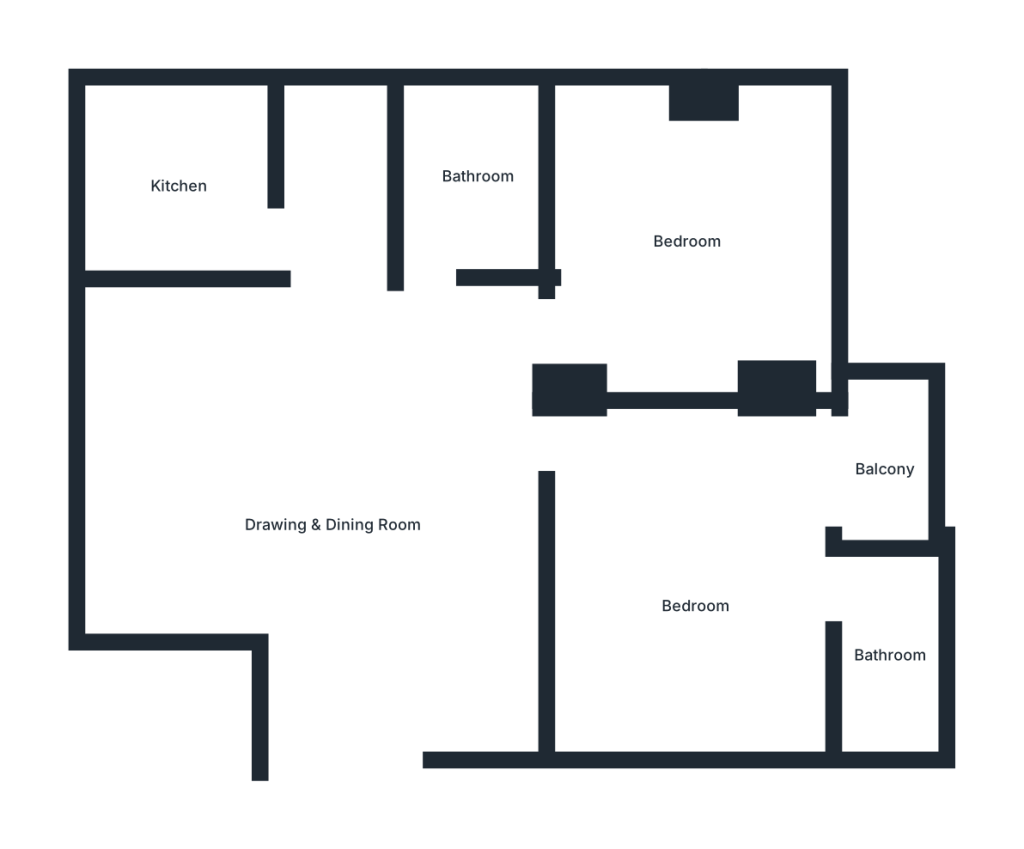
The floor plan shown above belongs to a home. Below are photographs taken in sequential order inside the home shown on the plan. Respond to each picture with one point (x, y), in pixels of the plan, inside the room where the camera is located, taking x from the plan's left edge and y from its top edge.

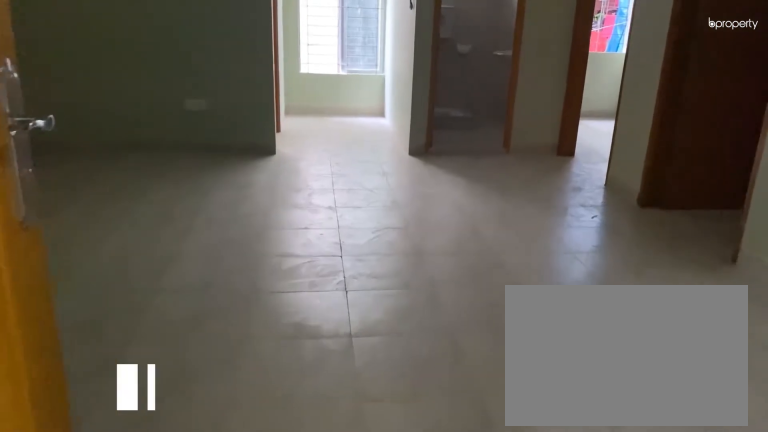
(345, 740)
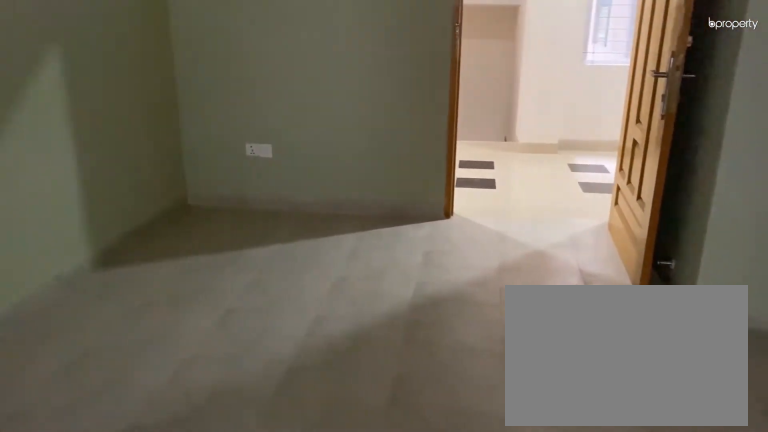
(342, 534)
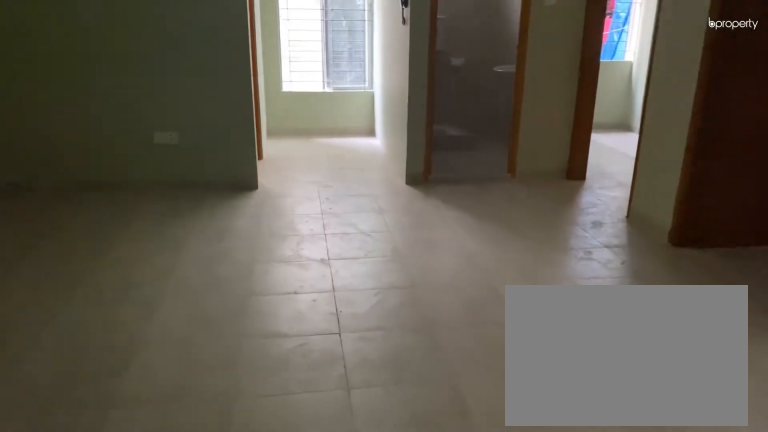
(342, 534)
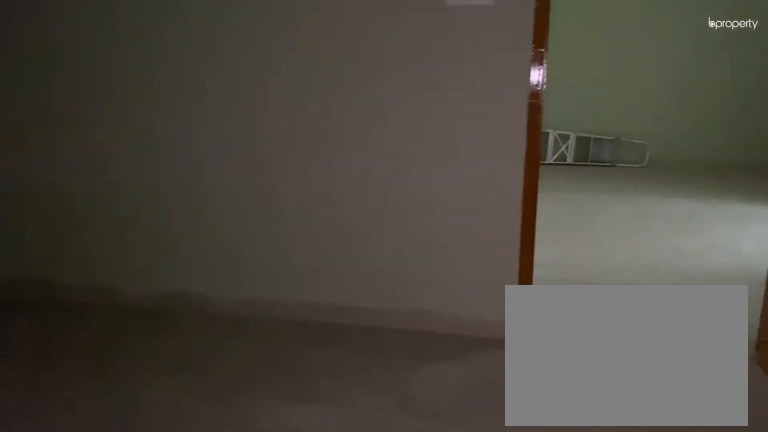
(698, 611)
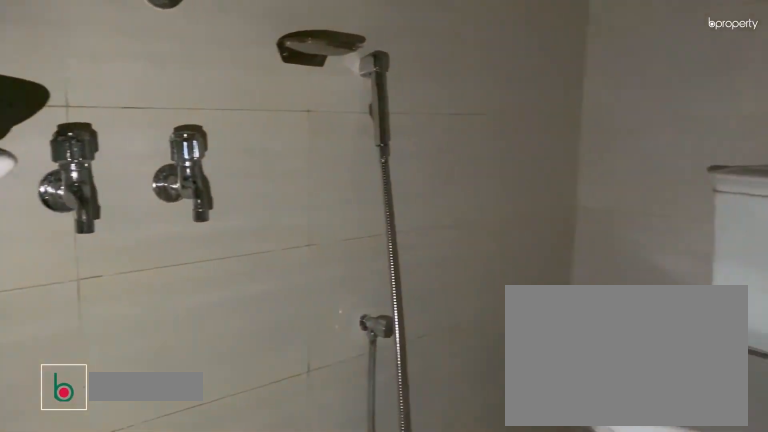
(890, 658)
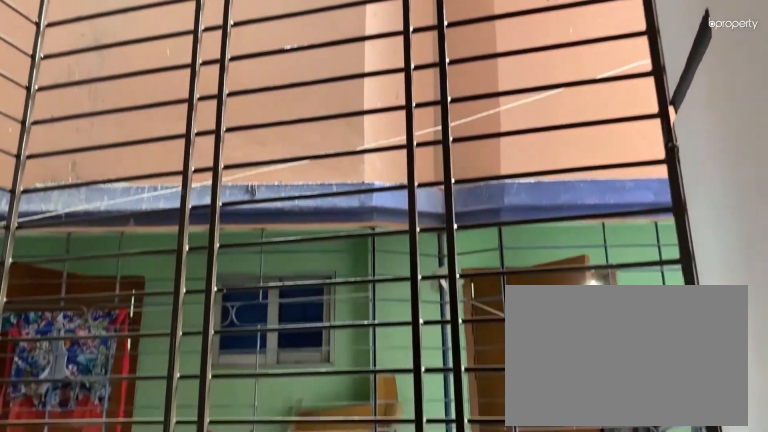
(890, 466)
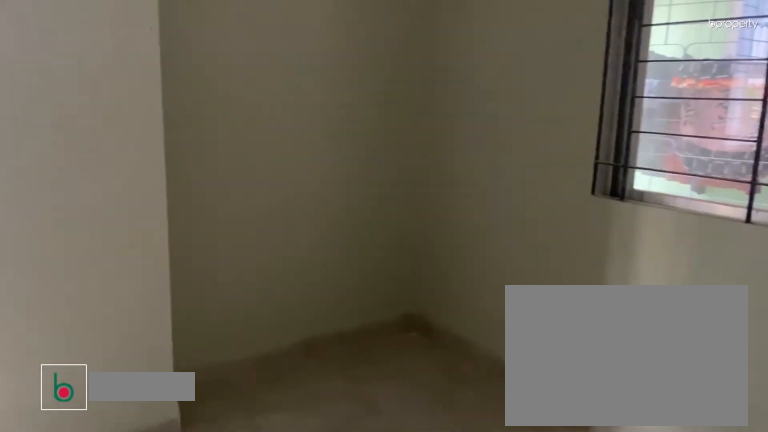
(688, 239)
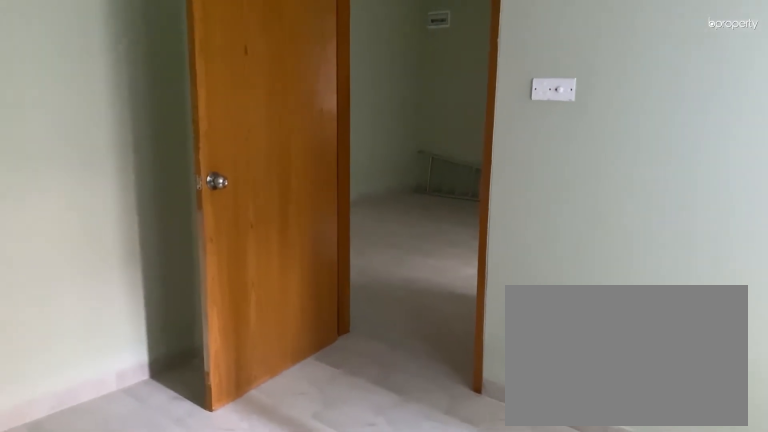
(688, 239)
